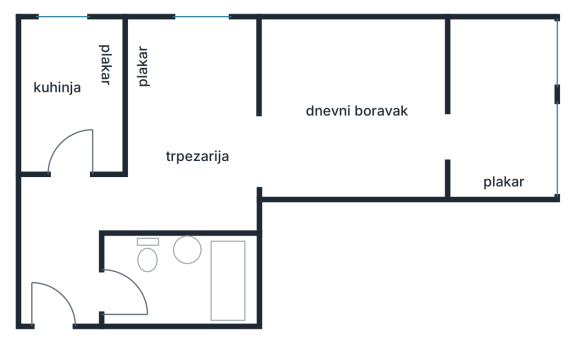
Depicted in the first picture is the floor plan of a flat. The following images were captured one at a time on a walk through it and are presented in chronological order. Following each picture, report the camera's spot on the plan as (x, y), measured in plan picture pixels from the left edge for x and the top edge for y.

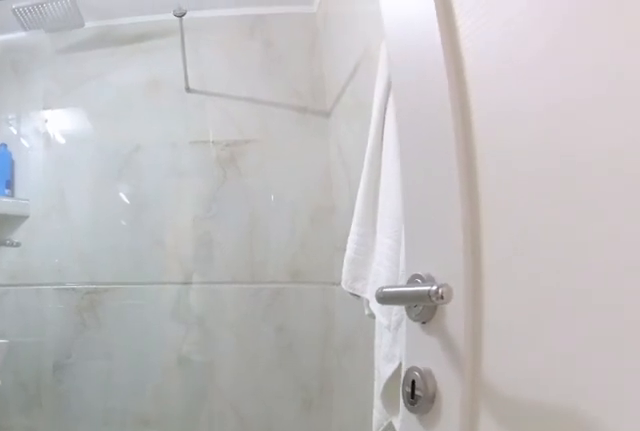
(98, 299)
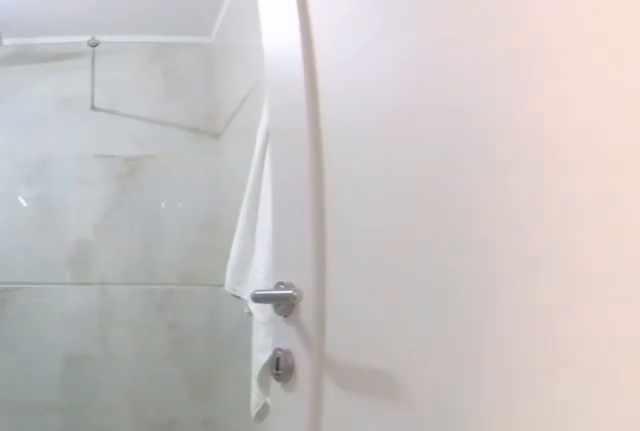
(88, 298)
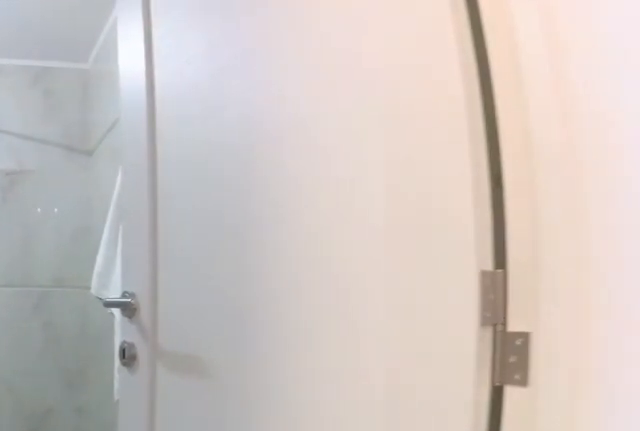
(79, 294)
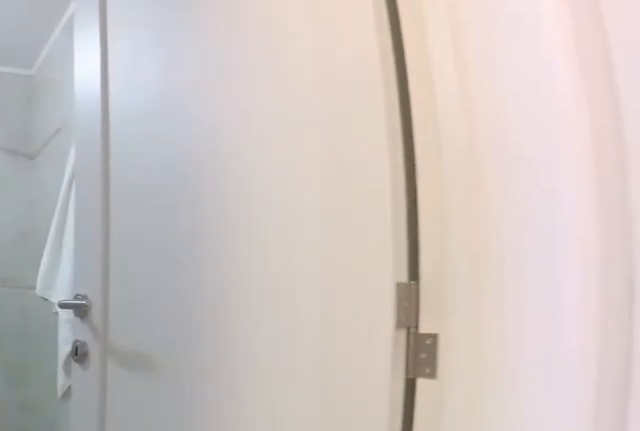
(76, 291)
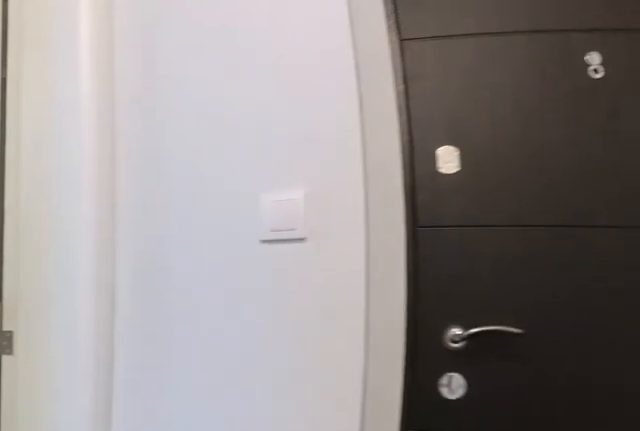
(69, 276)
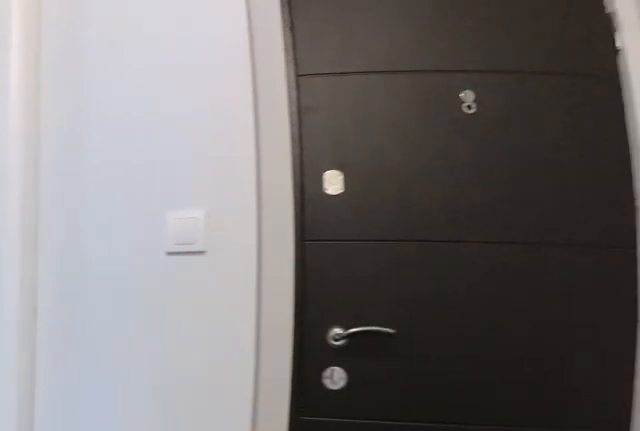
(68, 273)
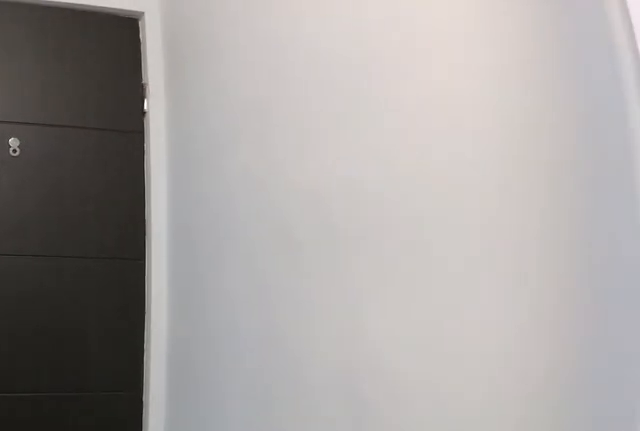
(66, 263)
